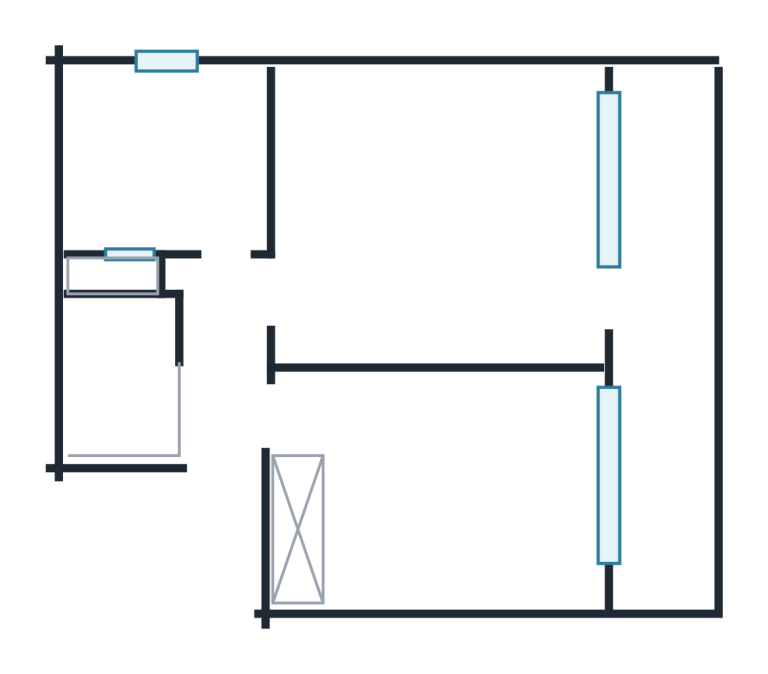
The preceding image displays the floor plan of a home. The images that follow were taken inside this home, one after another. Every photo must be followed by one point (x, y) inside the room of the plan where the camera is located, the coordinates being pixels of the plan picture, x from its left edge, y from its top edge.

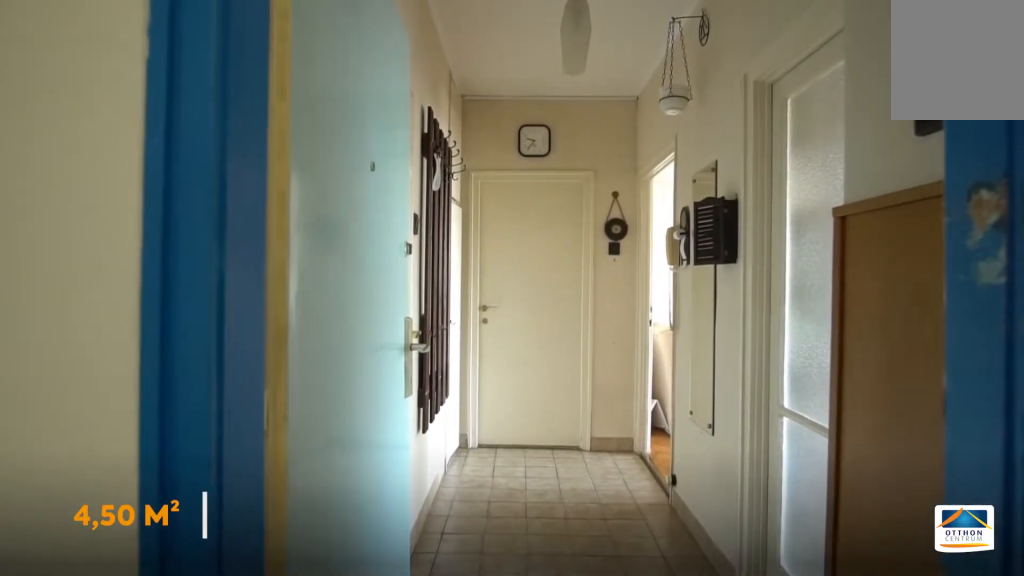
(224, 388)
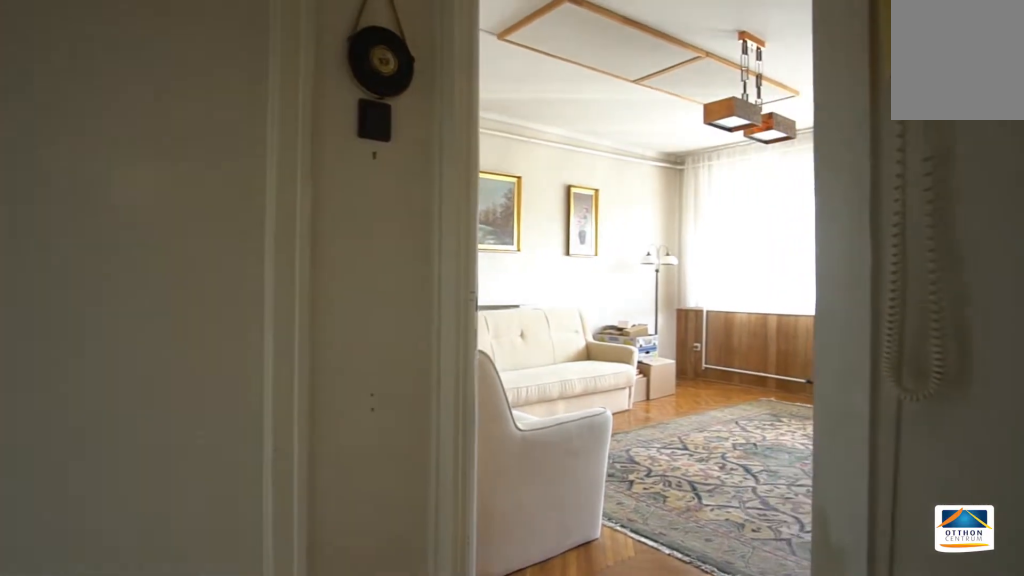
(224, 388)
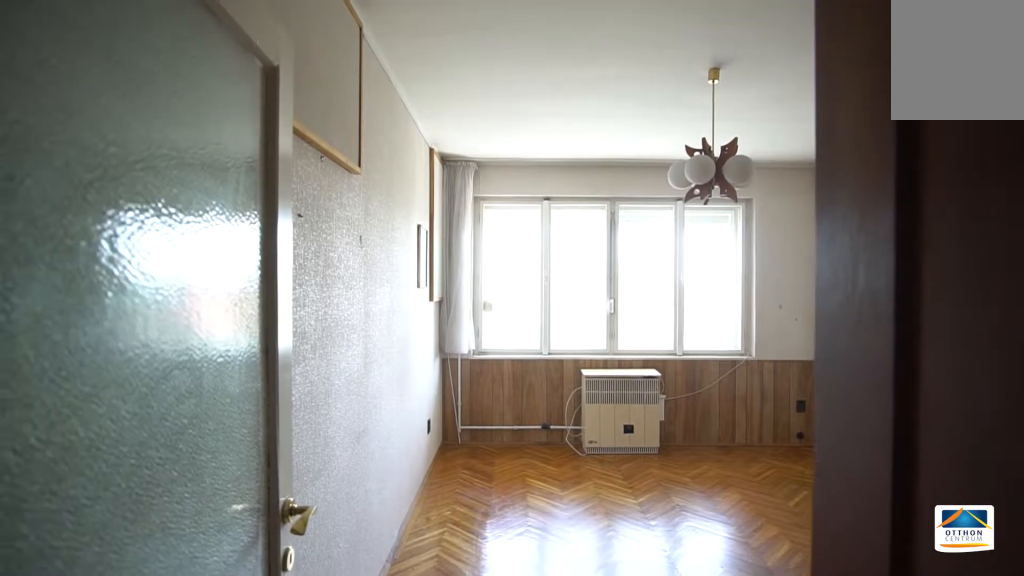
(443, 486)
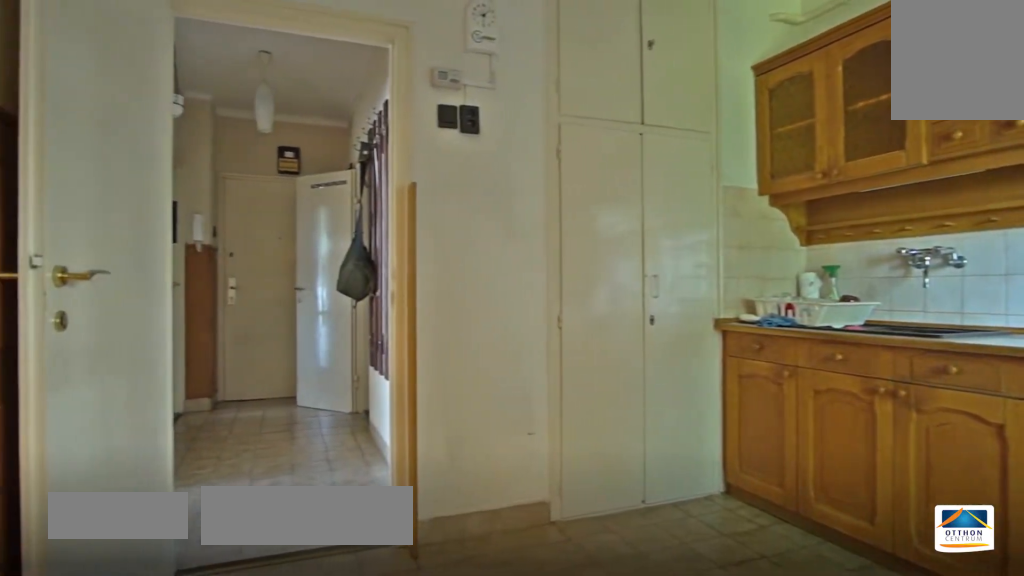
(179, 160)
